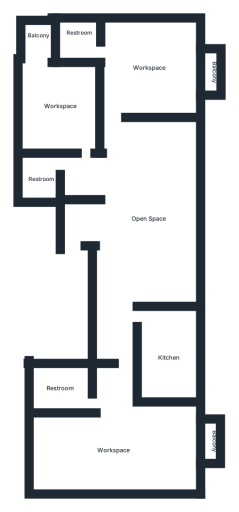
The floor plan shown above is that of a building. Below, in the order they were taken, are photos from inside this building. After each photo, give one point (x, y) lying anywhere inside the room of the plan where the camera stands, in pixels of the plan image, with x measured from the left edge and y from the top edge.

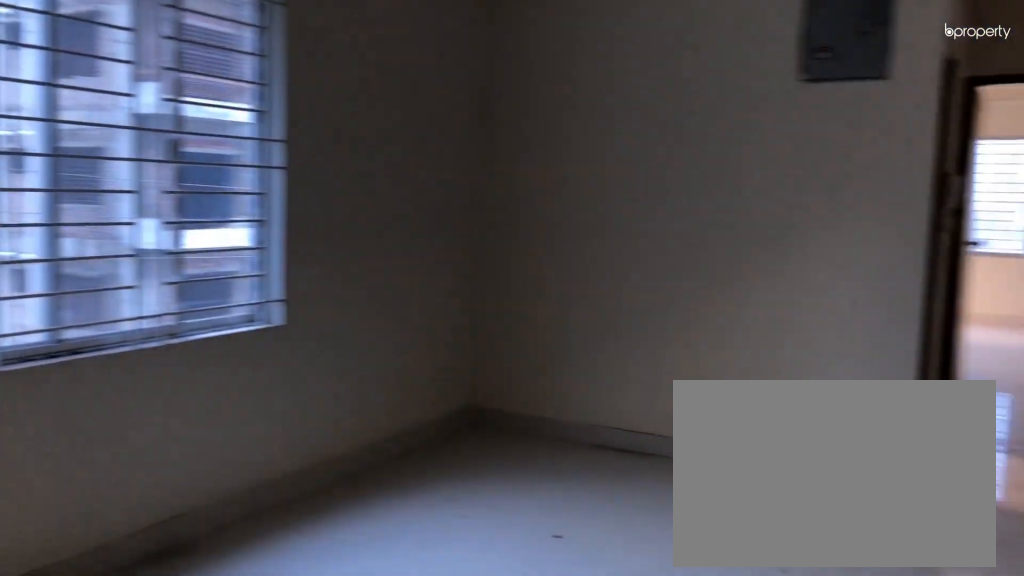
(143, 210)
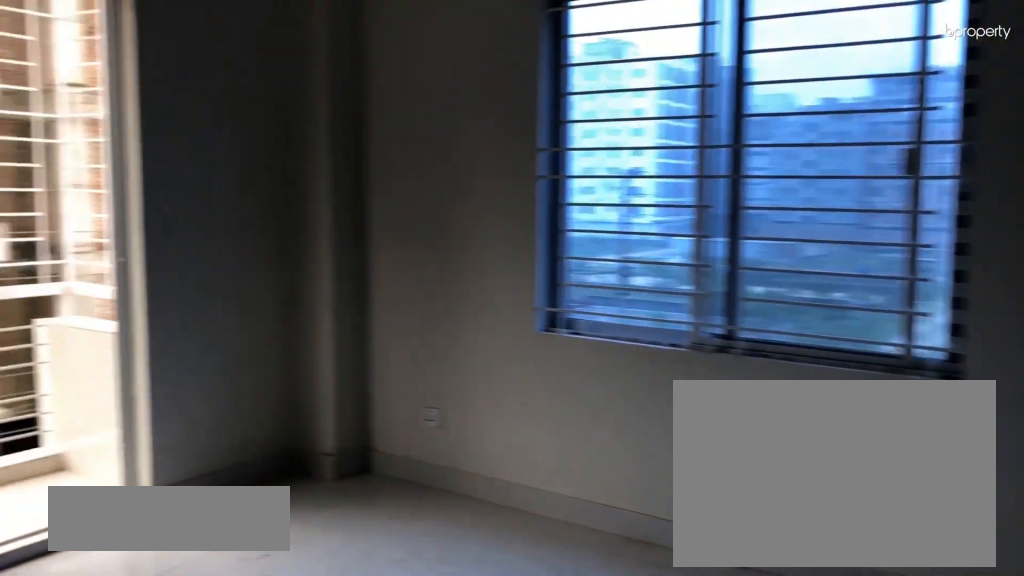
(115, 451)
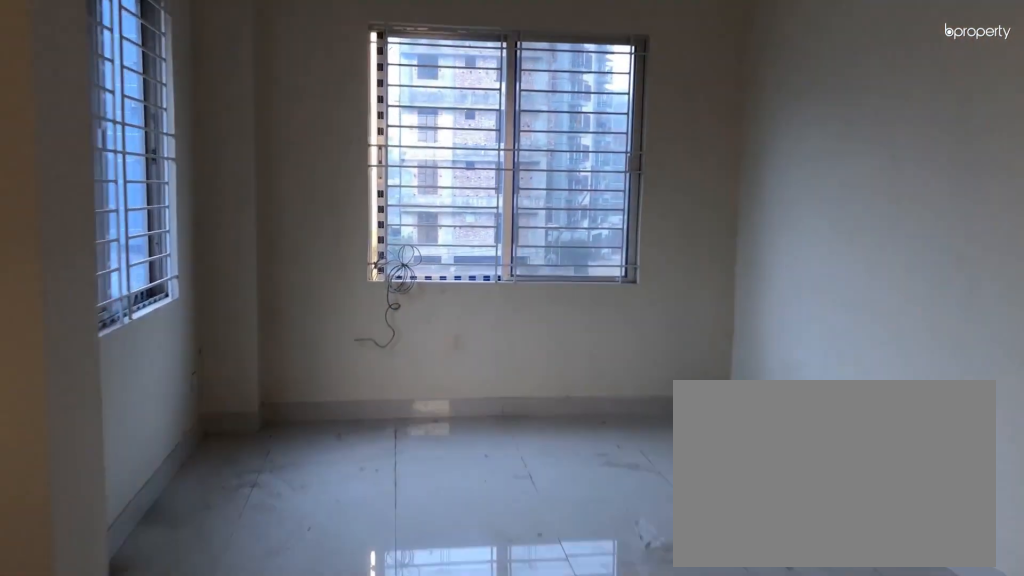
(115, 451)
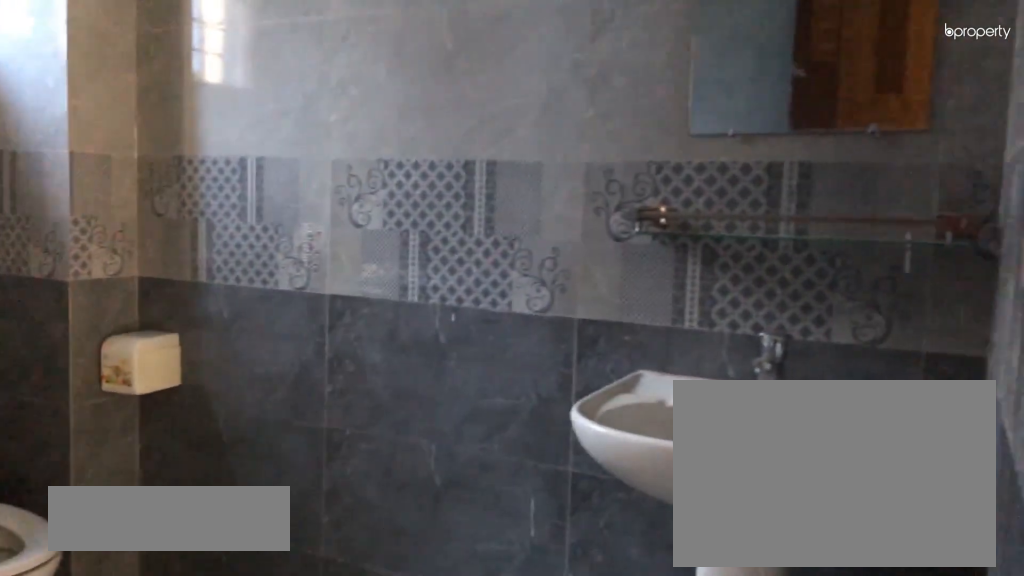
(60, 389)
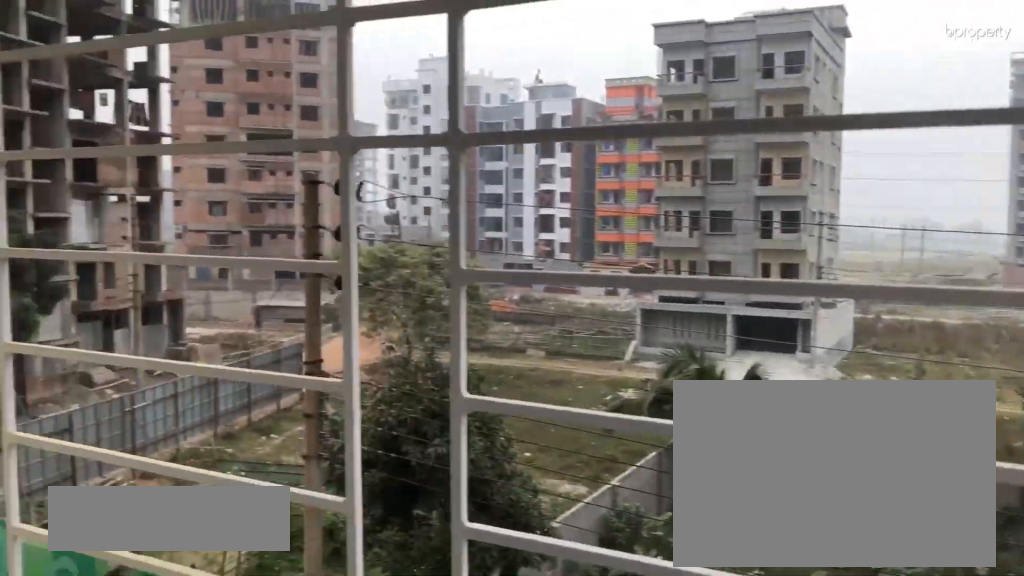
(206, 447)
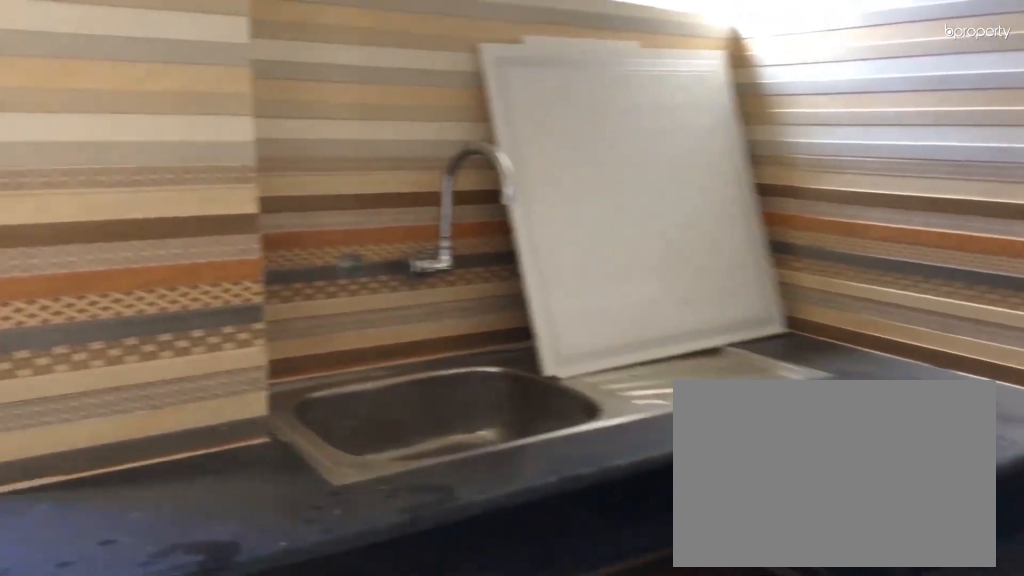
(165, 353)
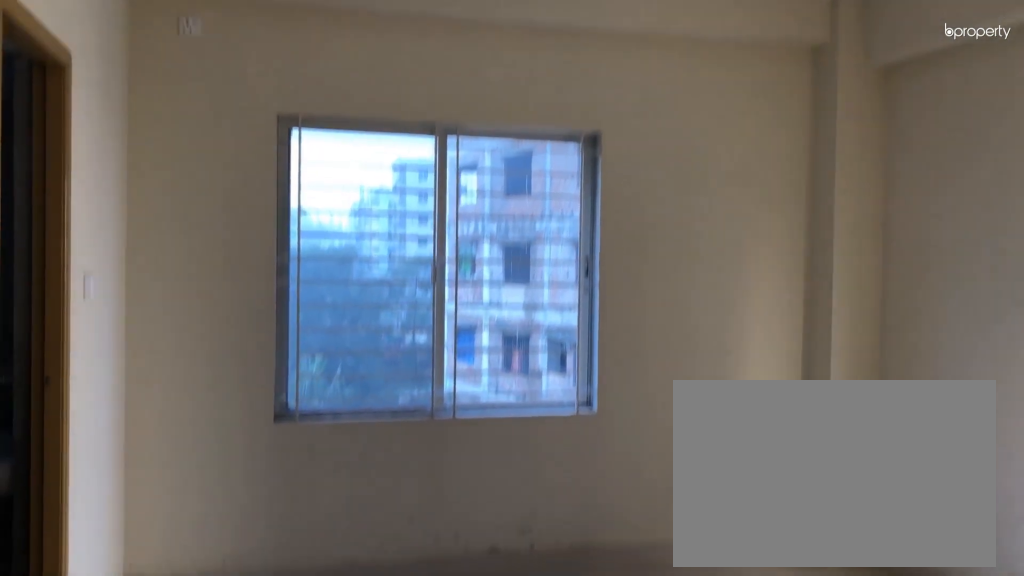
(146, 66)
